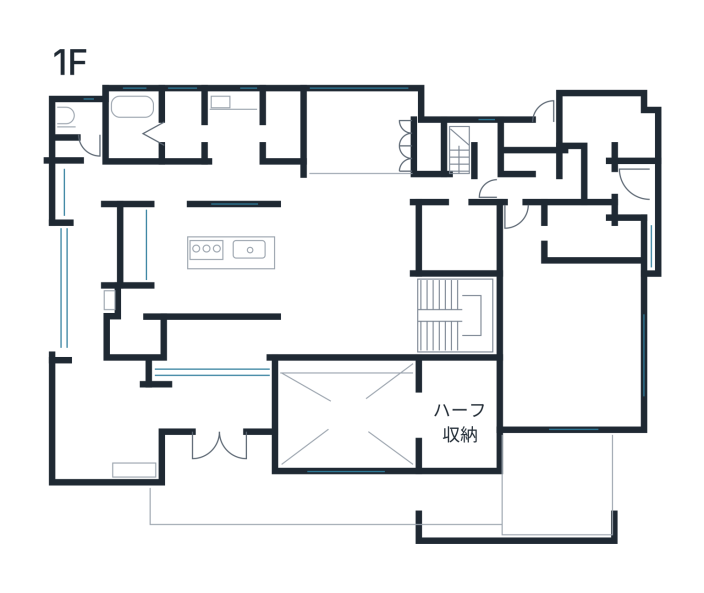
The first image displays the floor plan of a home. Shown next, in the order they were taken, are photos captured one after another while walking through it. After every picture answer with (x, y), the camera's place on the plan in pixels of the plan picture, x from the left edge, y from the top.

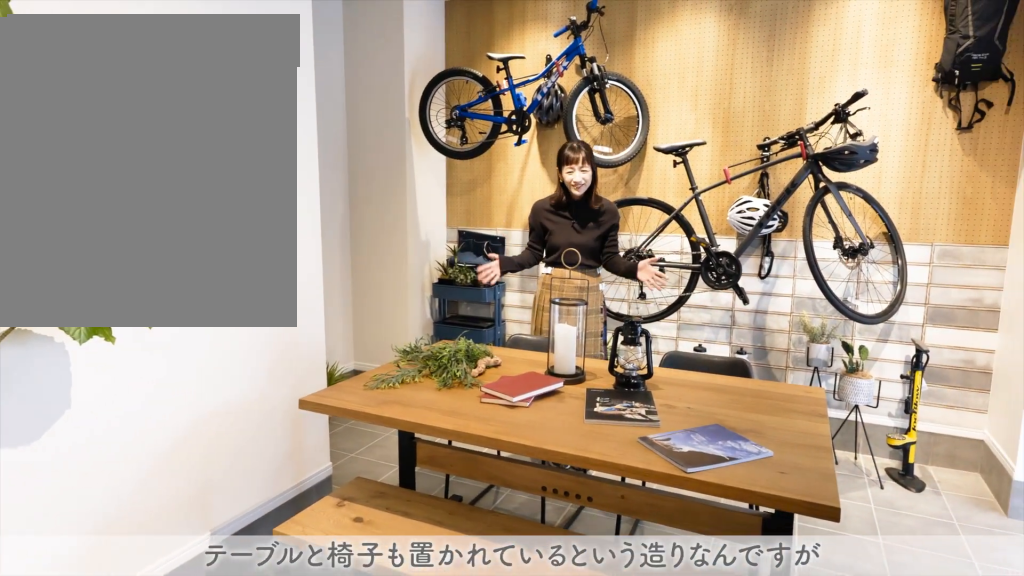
(83, 410)
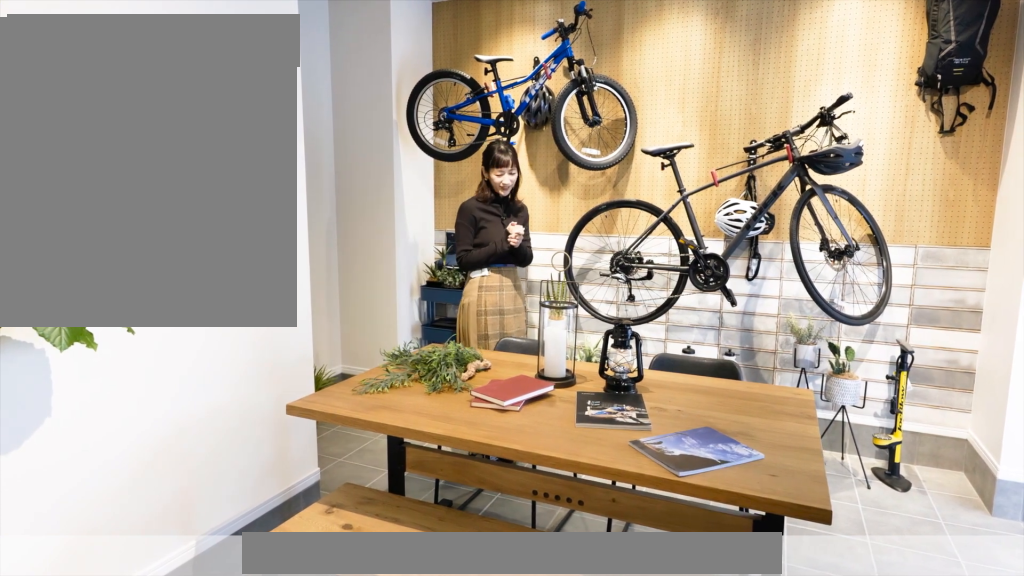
(83, 413)
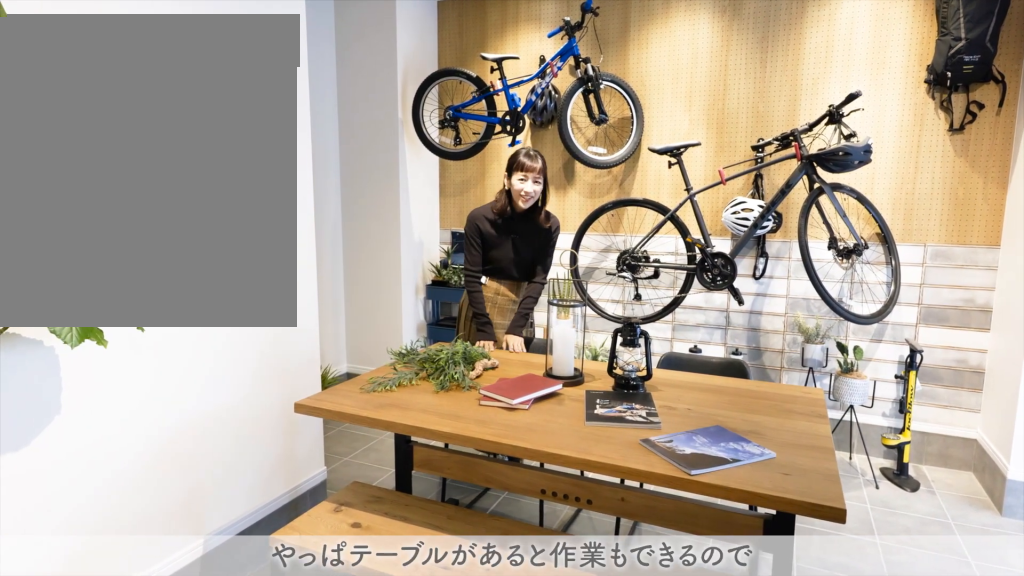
(83, 413)
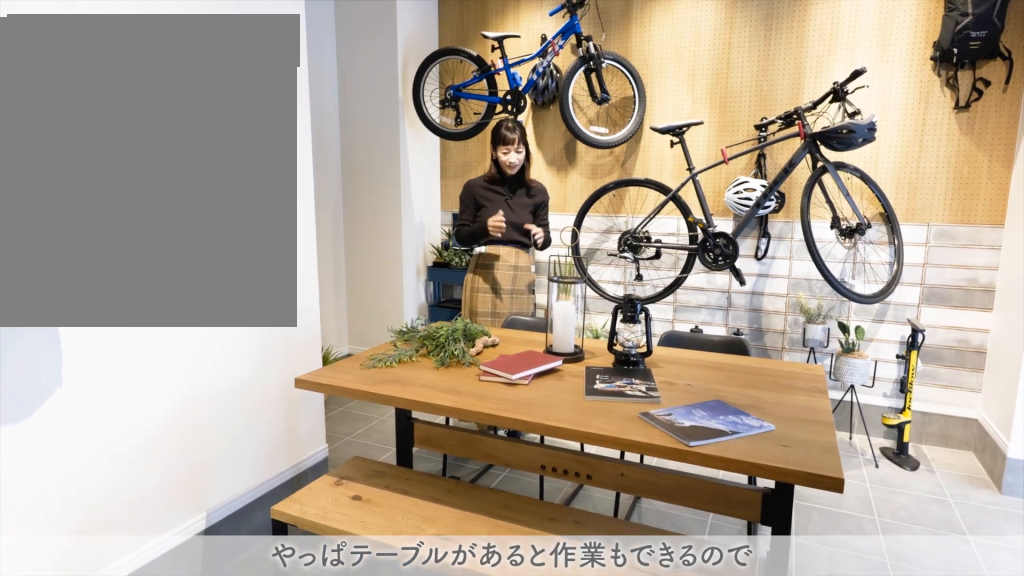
(83, 413)
